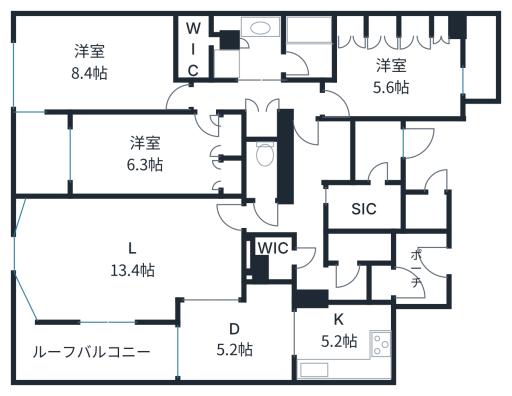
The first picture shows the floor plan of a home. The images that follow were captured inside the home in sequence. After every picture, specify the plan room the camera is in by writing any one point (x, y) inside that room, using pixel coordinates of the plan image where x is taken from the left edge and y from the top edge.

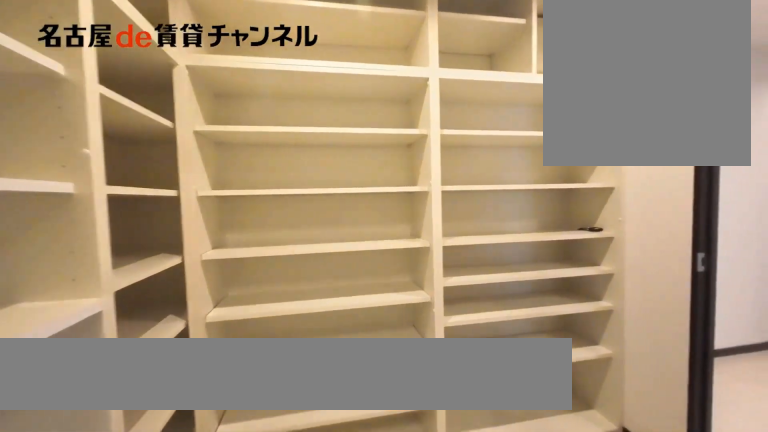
(364, 207)
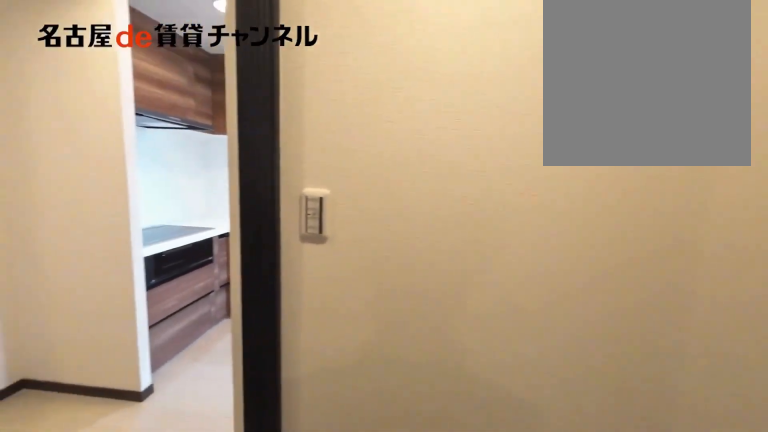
(326, 270)
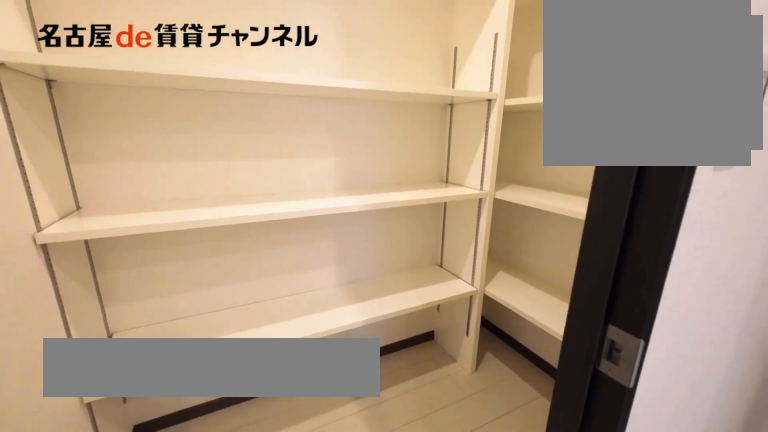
(359, 248)
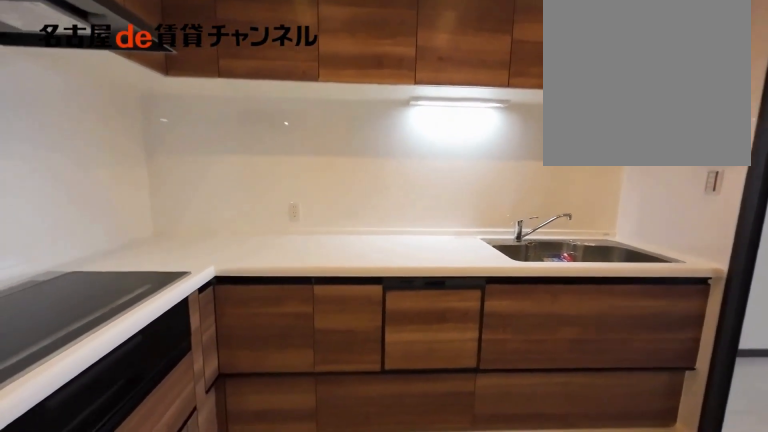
(344, 342)
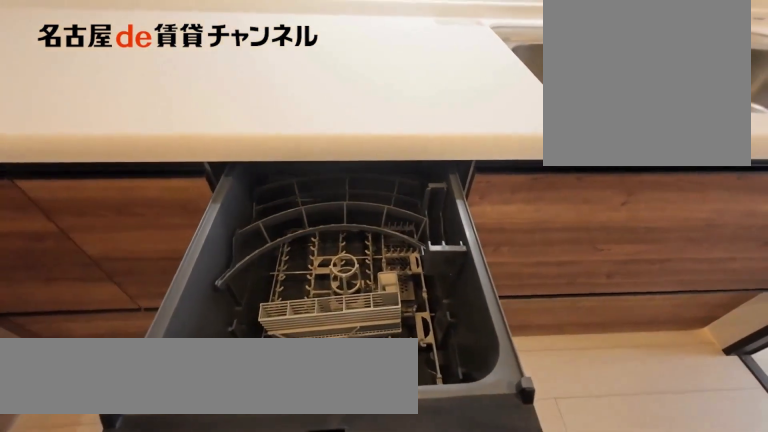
(344, 342)
